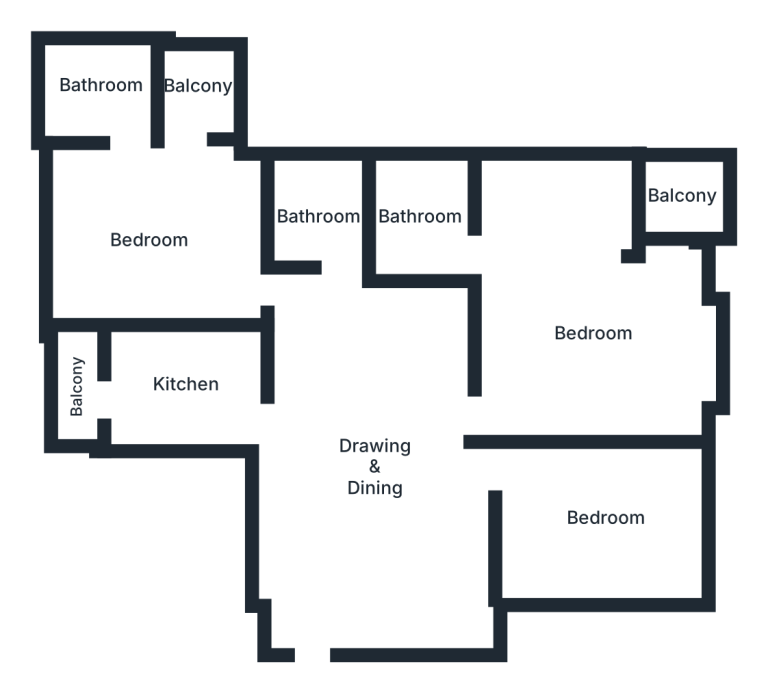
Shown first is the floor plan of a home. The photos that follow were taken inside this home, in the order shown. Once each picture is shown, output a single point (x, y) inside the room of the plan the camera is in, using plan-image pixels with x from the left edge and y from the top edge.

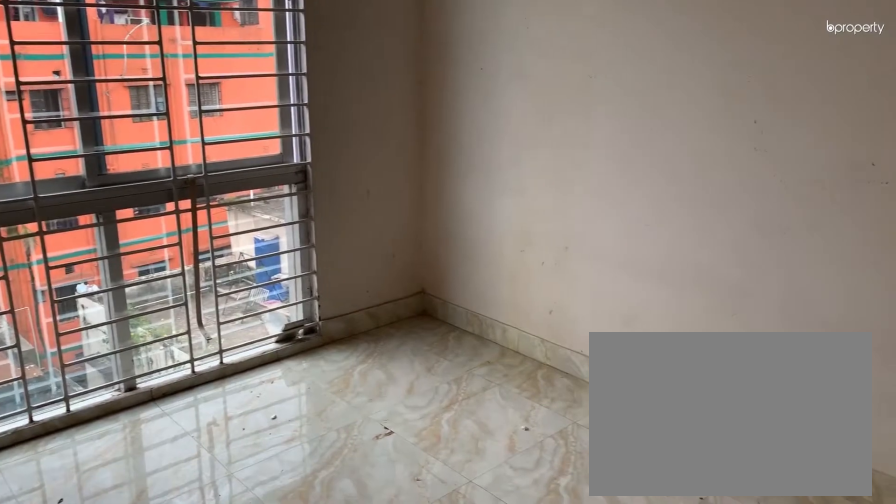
(608, 516)
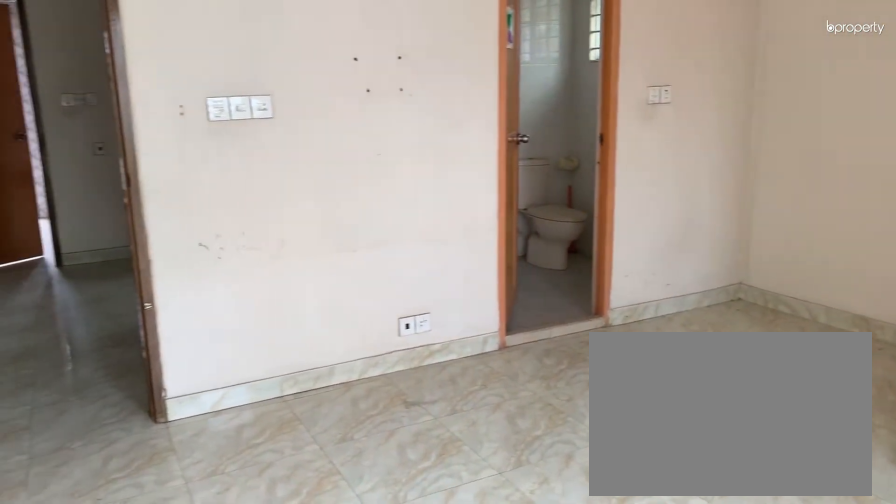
(592, 340)
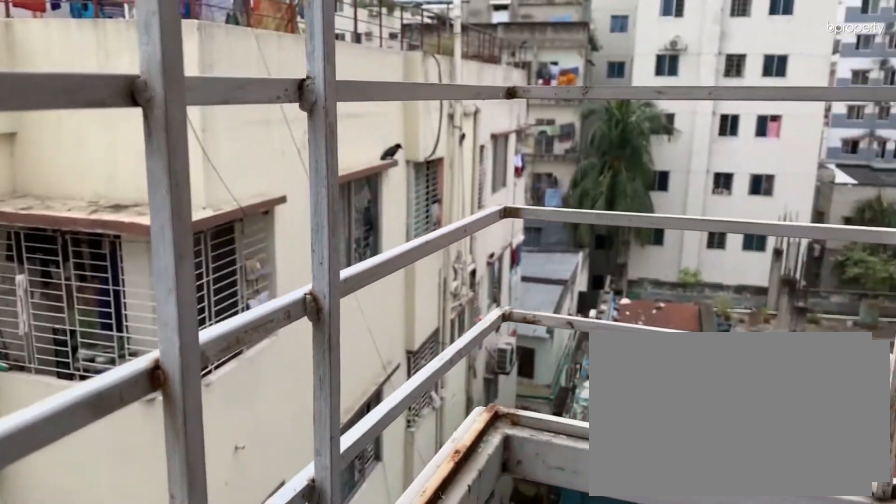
(680, 201)
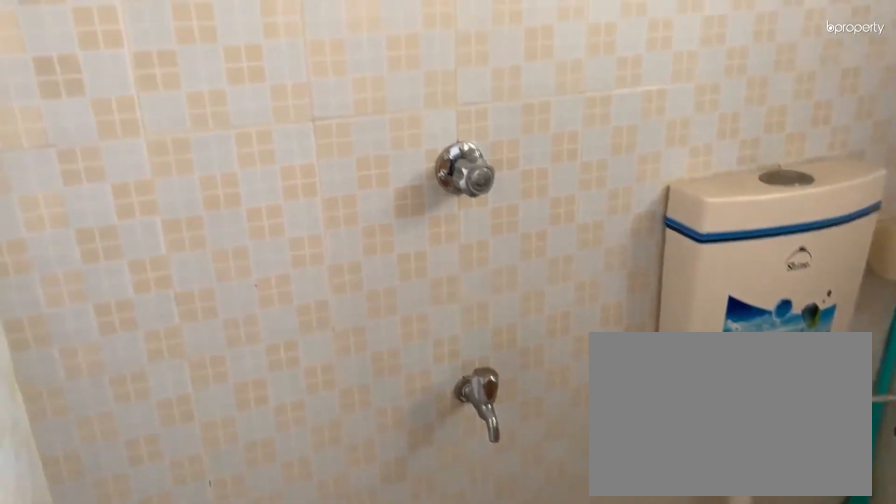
(333, 230)
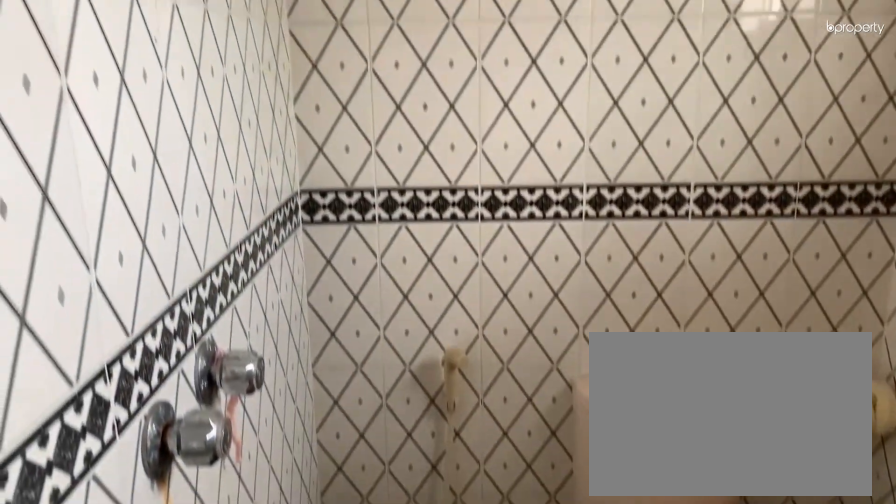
(102, 80)
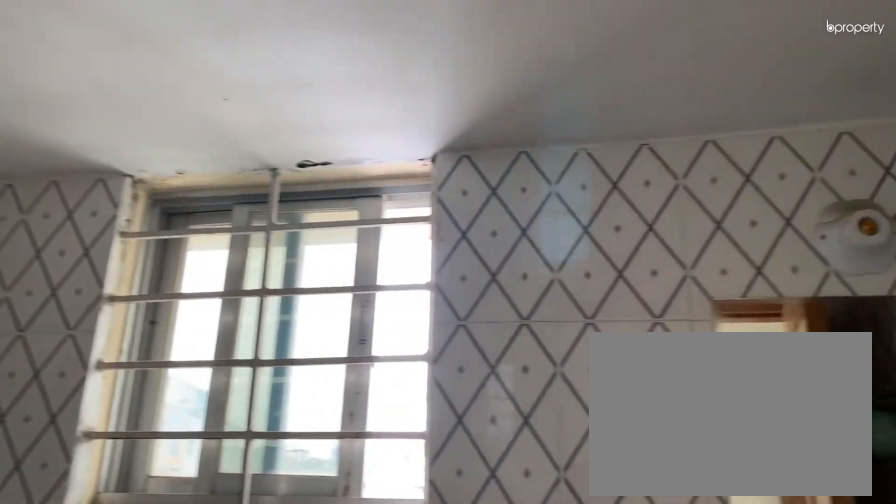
(101, 80)
